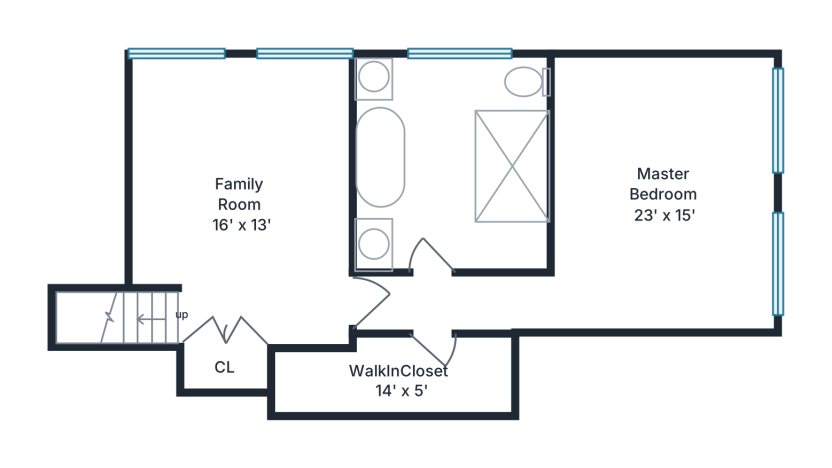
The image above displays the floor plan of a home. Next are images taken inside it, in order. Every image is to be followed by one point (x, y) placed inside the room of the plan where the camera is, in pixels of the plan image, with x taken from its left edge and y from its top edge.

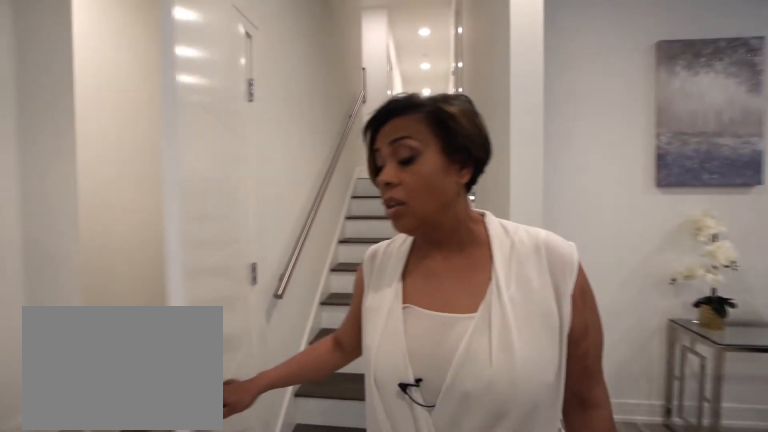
(243, 197)
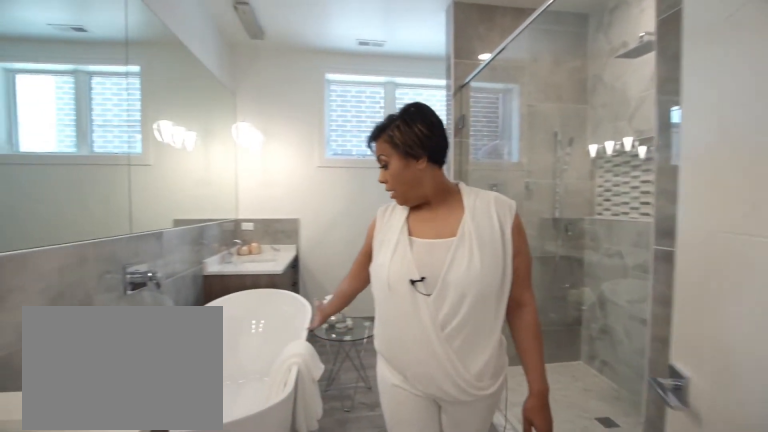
(452, 165)
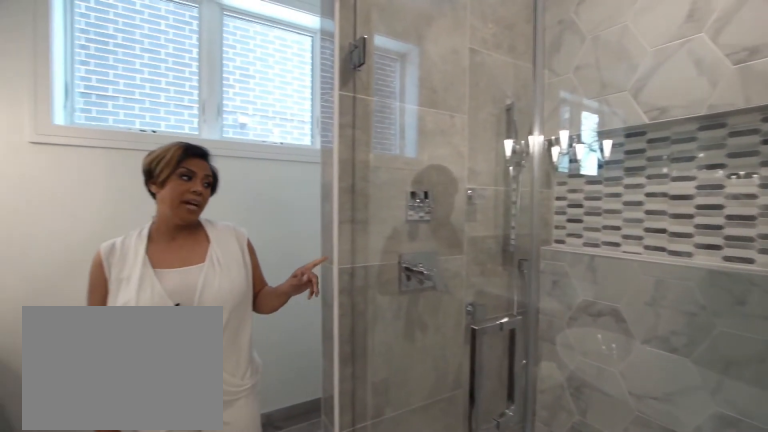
(452, 165)
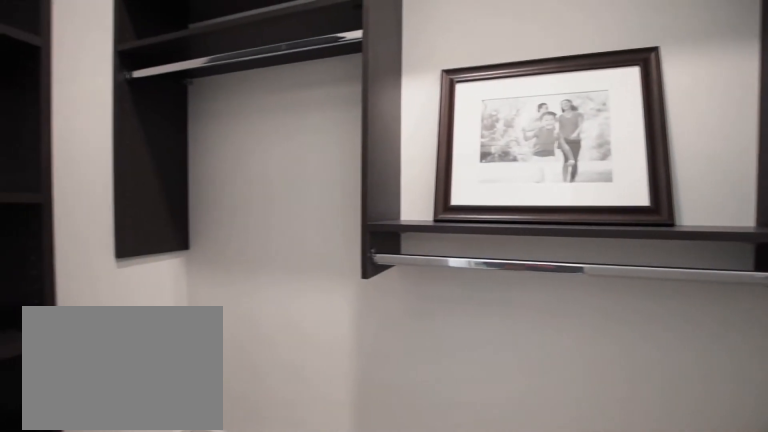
(396, 376)
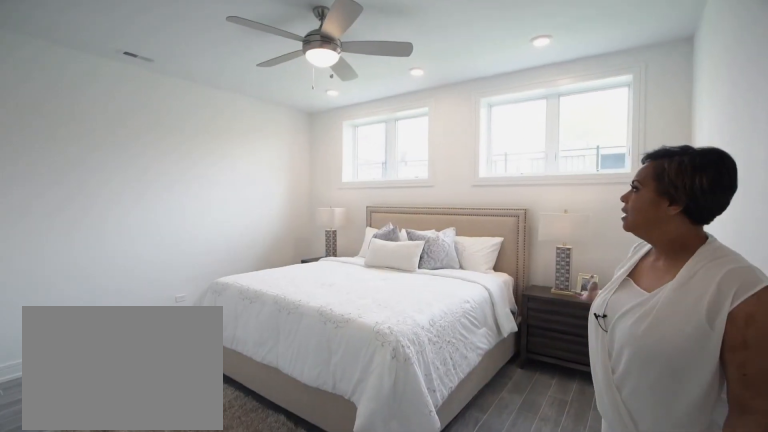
(666, 192)
